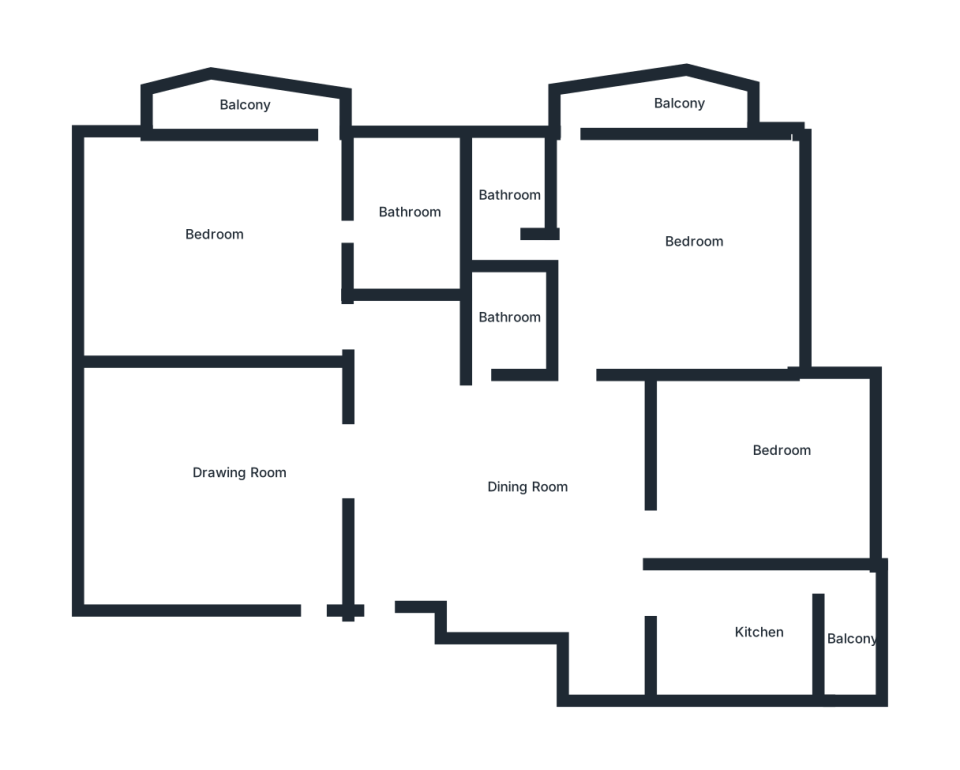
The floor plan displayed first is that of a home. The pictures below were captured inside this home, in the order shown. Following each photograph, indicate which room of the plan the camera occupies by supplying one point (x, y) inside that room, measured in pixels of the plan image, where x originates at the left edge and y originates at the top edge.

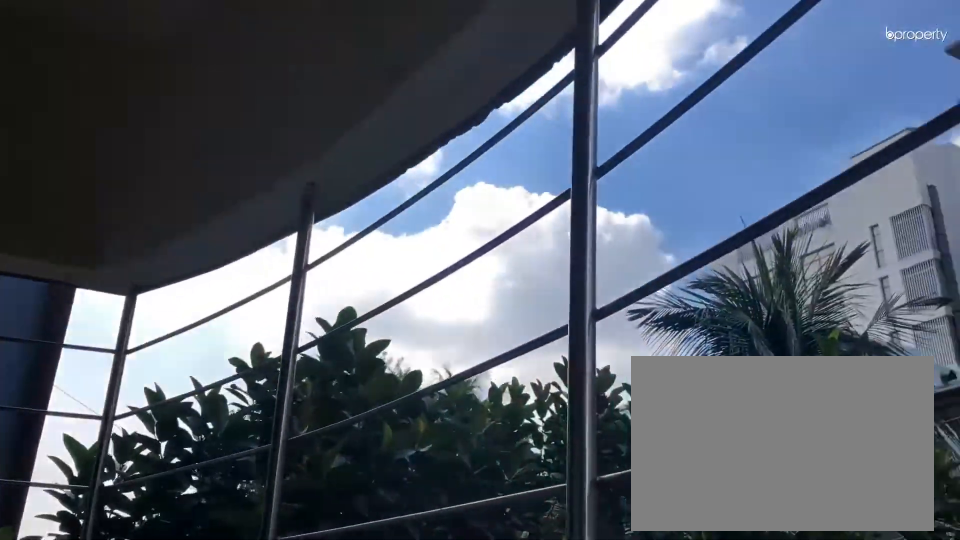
(228, 112)
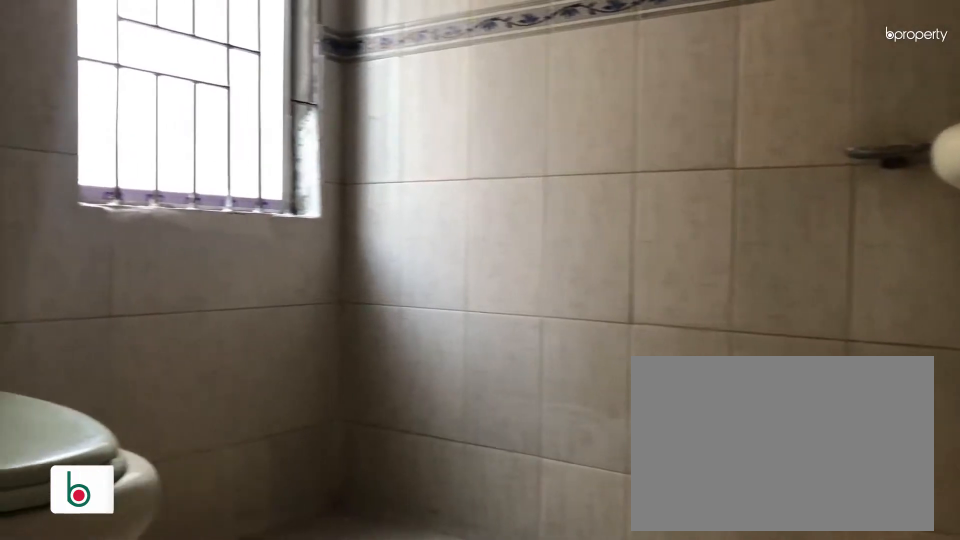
(404, 223)
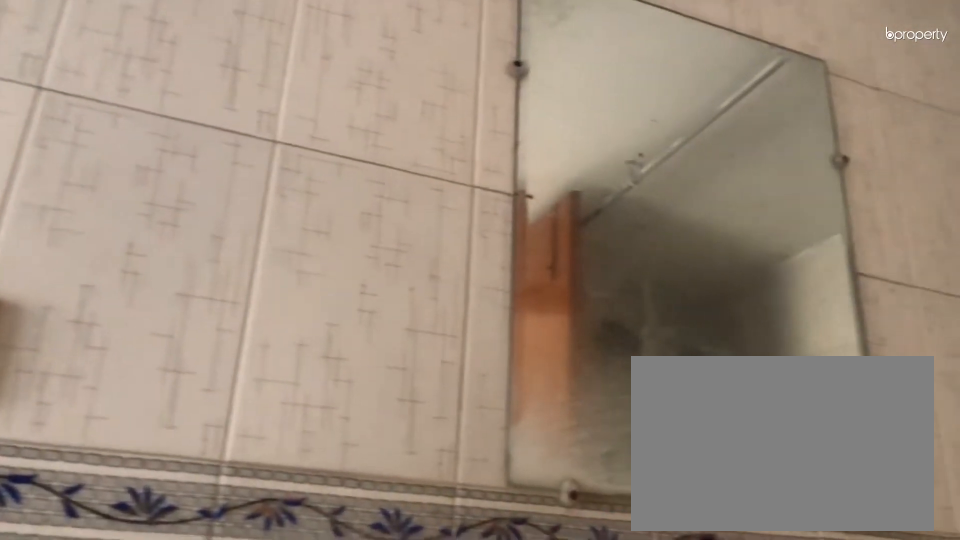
(404, 223)
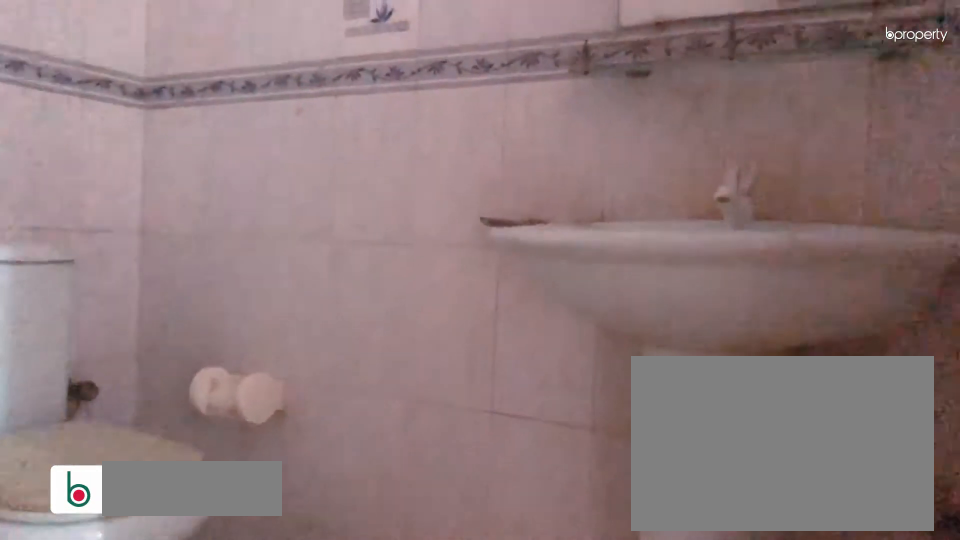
(500, 323)
